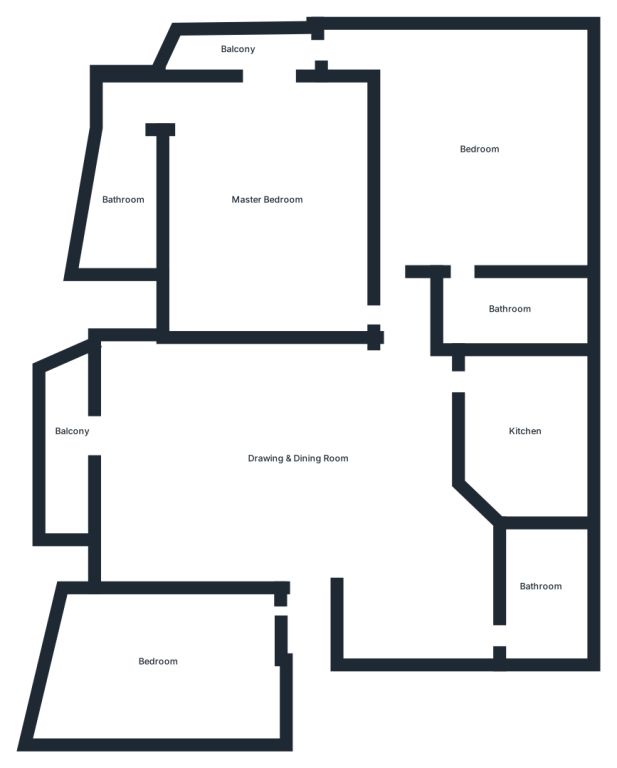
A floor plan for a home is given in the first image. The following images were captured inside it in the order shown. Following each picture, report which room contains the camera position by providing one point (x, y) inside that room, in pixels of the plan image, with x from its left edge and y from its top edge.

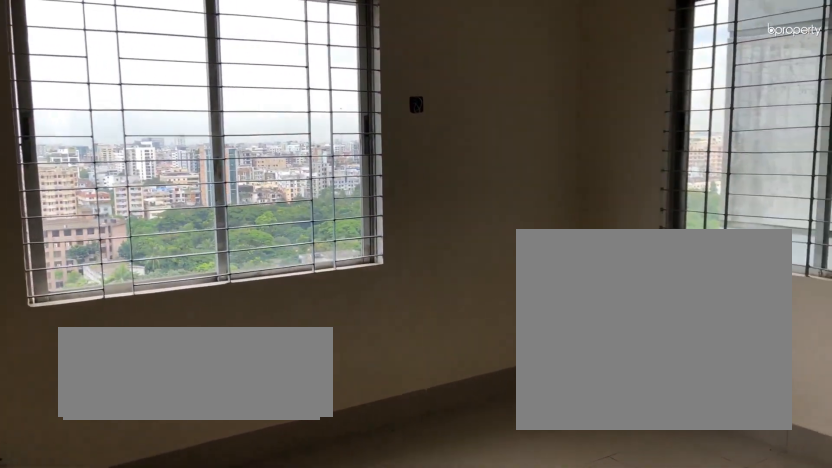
(479, 148)
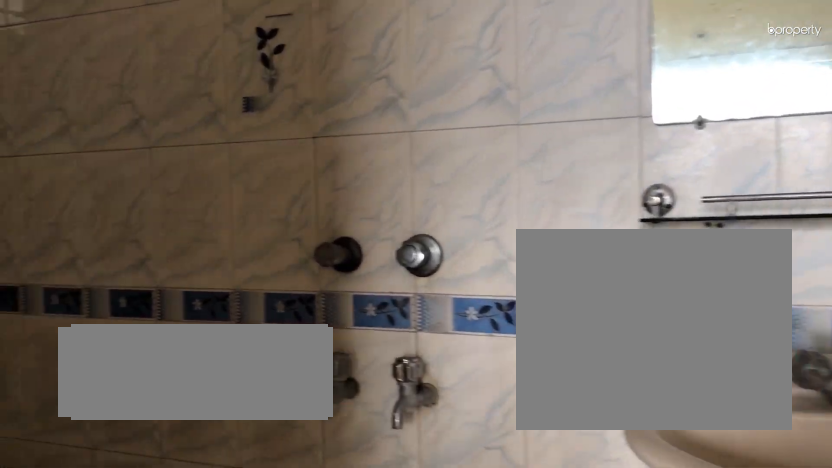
(509, 309)
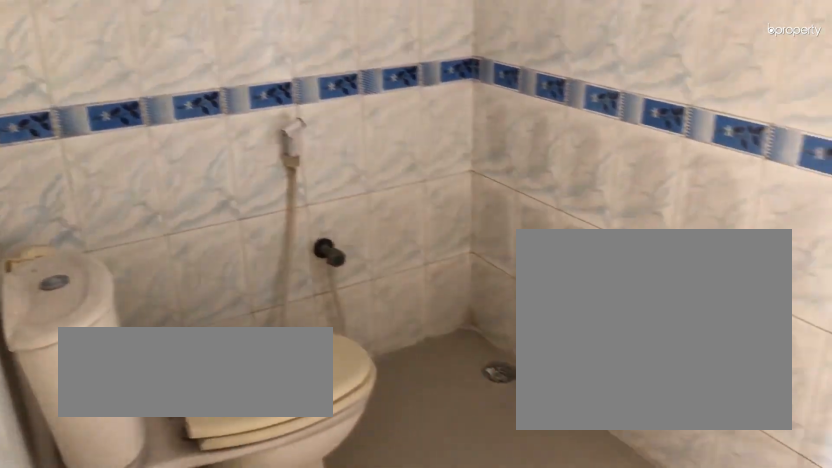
(509, 309)
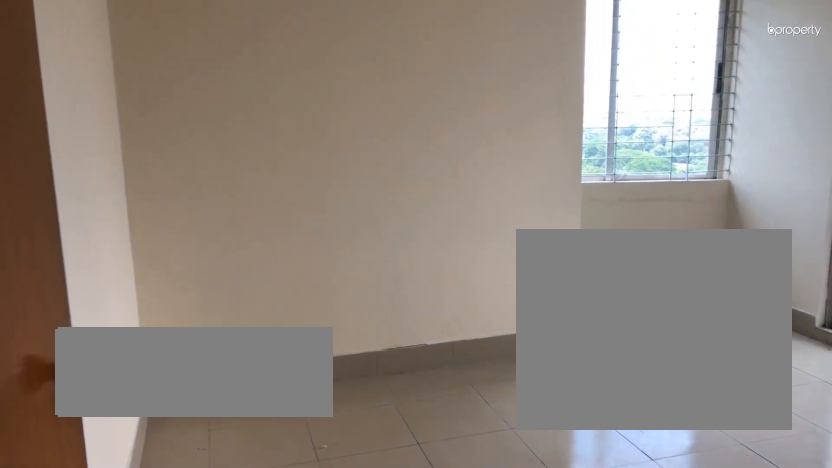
(267, 198)
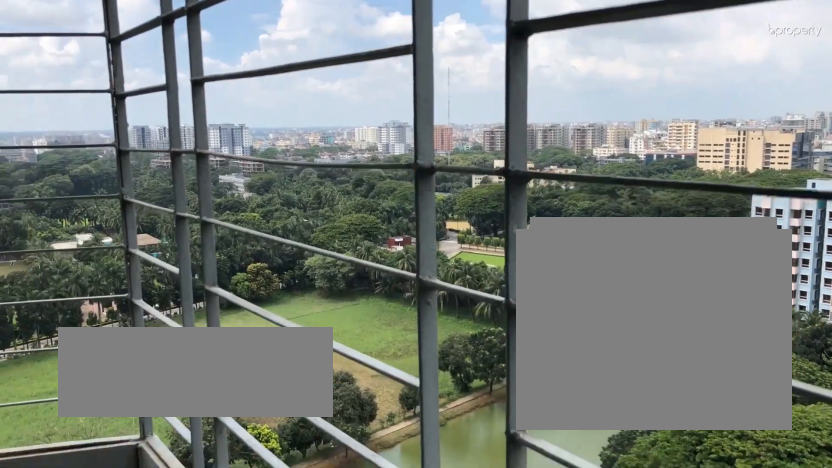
(238, 47)
